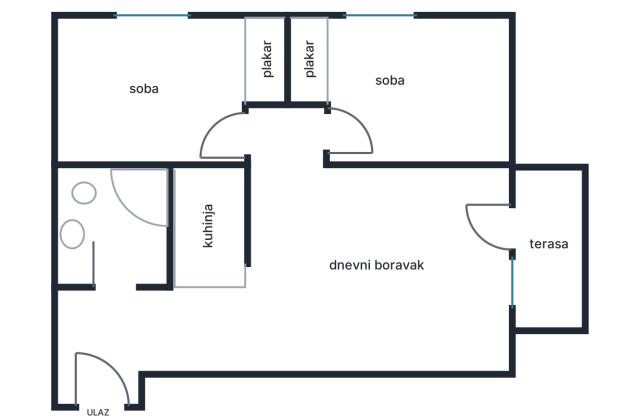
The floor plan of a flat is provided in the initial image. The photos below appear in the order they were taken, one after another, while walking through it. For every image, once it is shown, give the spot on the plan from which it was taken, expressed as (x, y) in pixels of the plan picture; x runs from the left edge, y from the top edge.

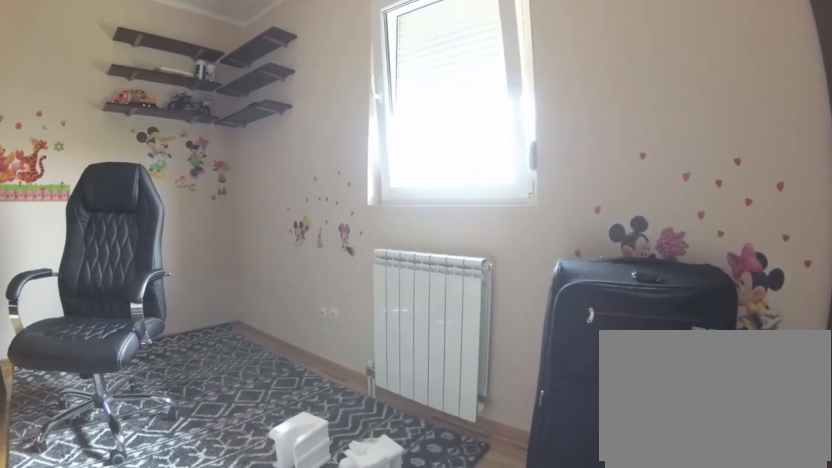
(237, 117)
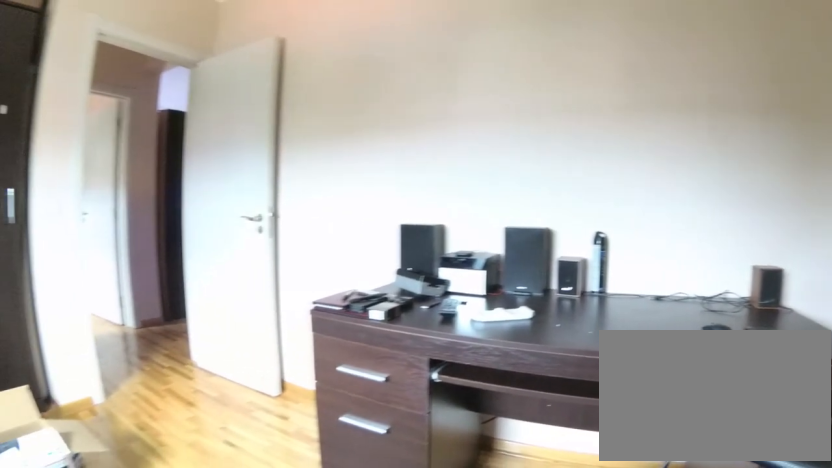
(120, 37)
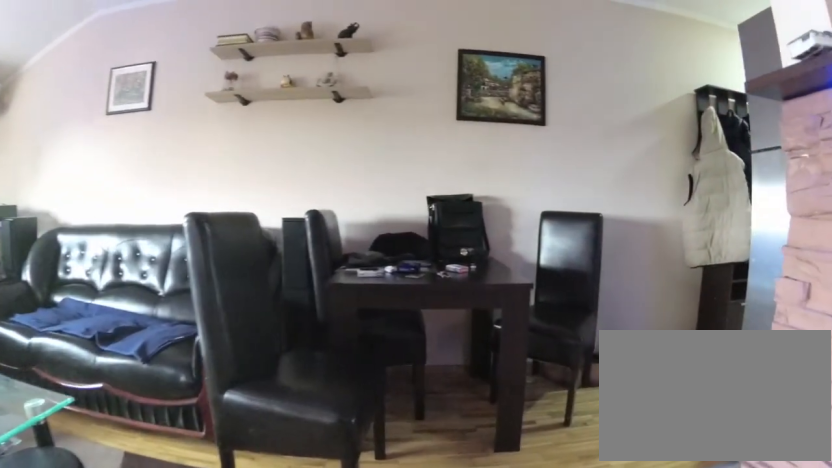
(275, 199)
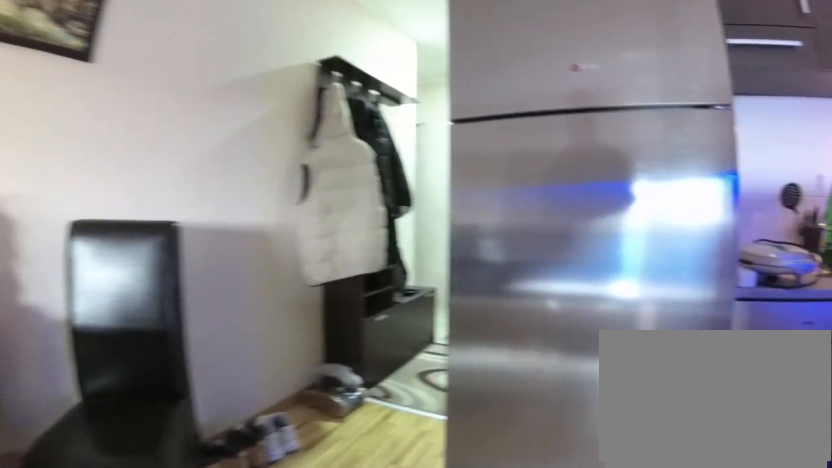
(275, 254)
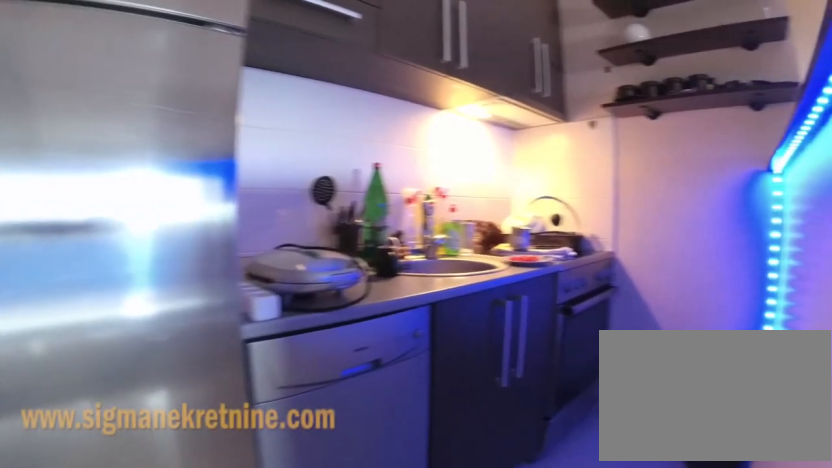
(229, 281)
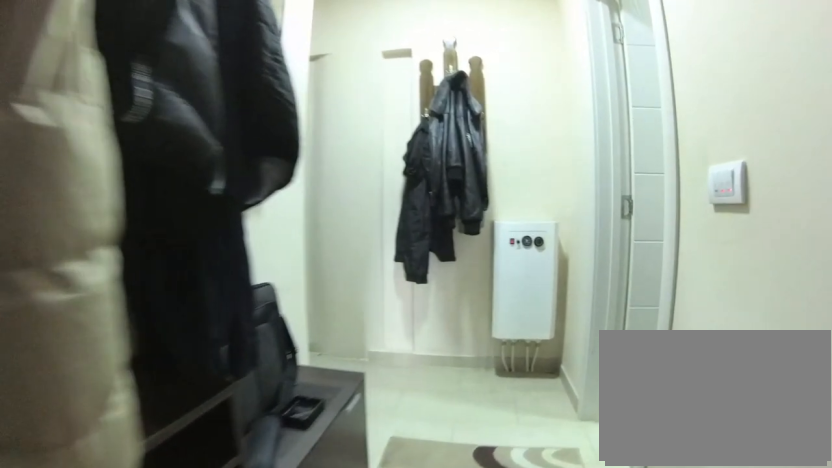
(196, 324)
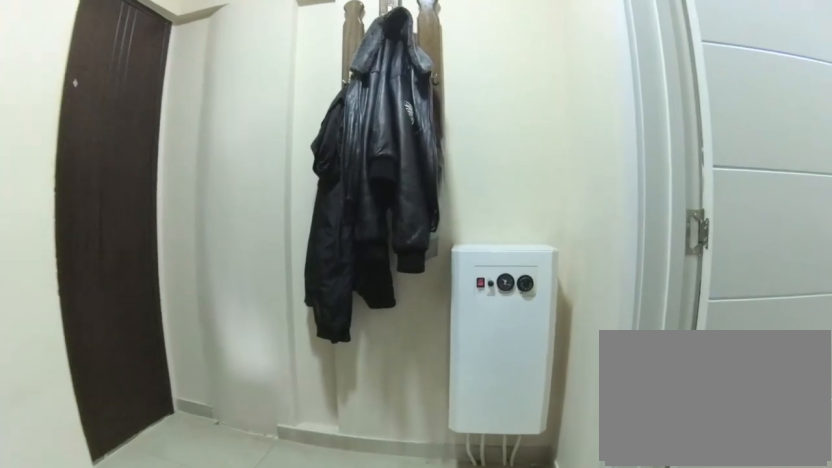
(152, 324)
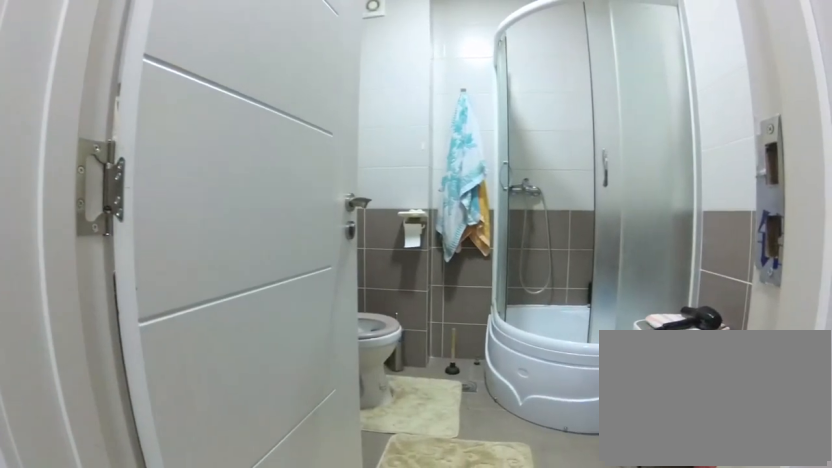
(115, 323)
